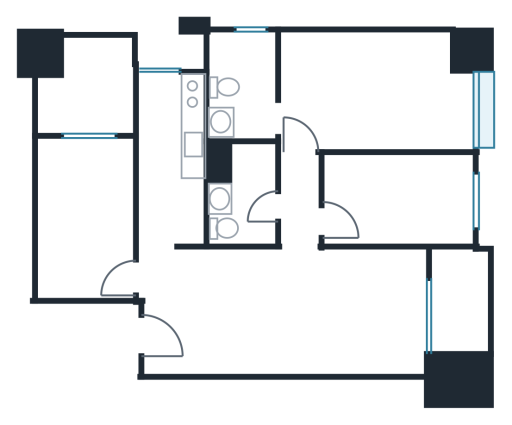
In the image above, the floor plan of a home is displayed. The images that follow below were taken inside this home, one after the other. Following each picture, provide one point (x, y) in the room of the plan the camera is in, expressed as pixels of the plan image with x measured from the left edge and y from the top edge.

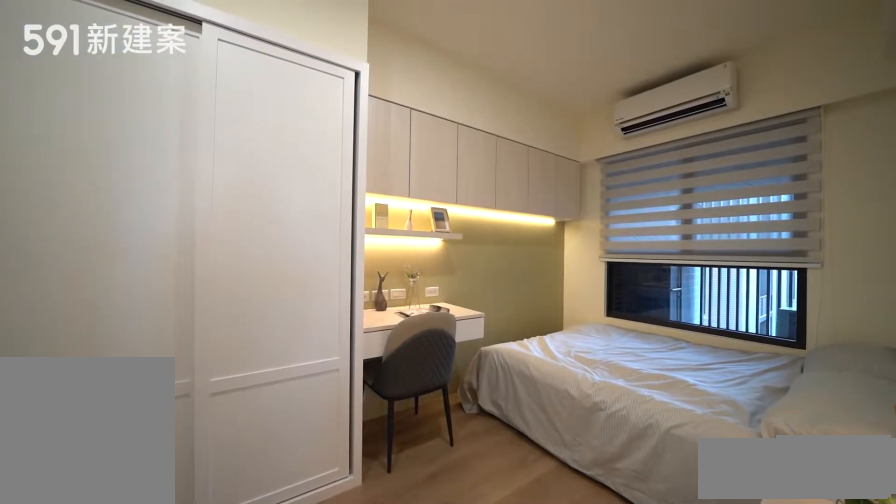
(83, 214)
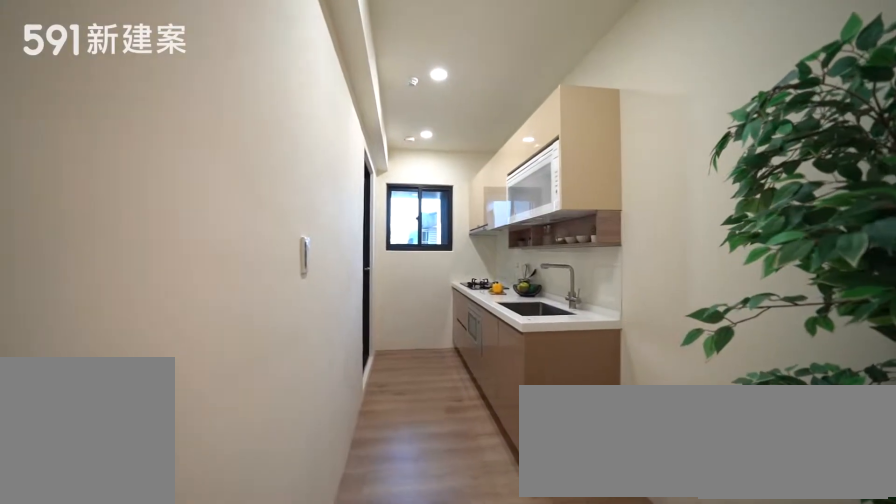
(171, 149)
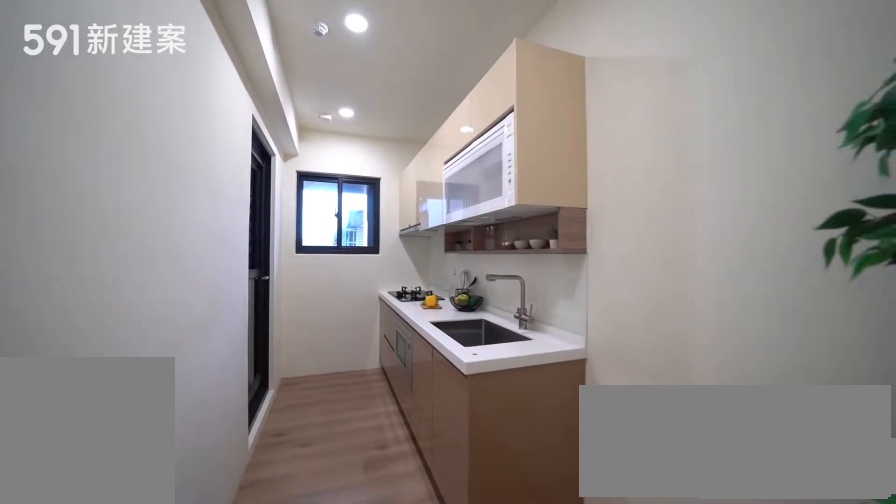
(171, 149)
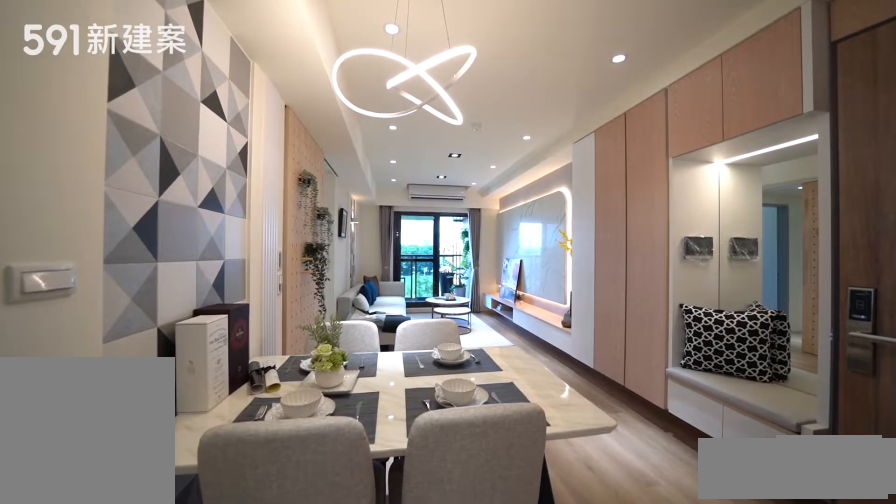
(229, 312)
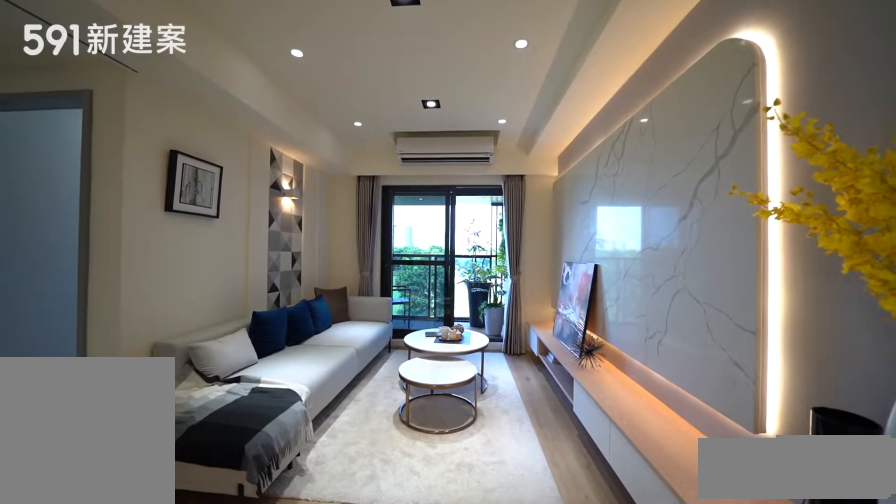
(360, 313)
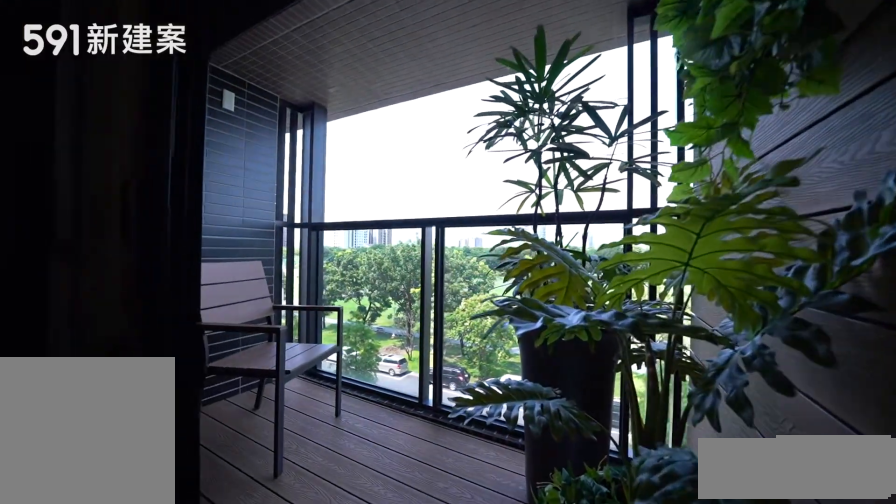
(462, 298)
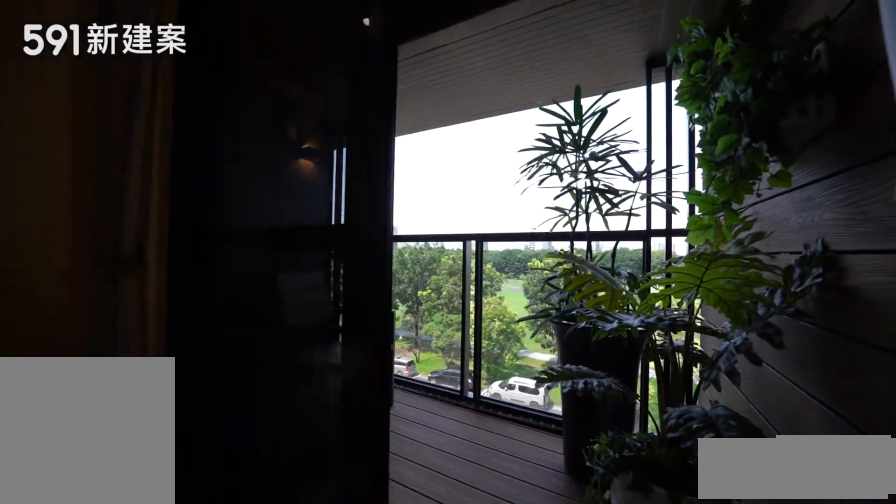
(462, 298)
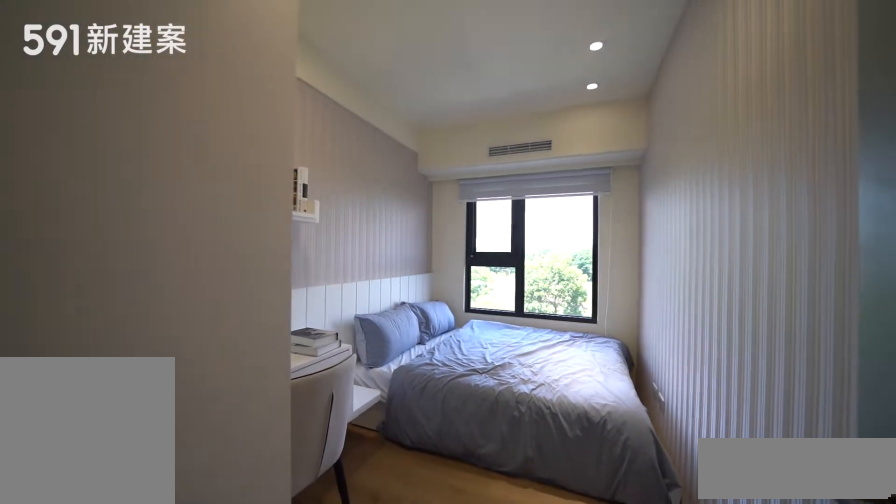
(402, 197)
